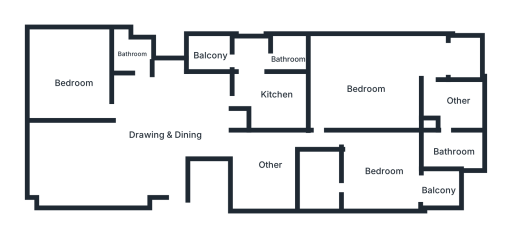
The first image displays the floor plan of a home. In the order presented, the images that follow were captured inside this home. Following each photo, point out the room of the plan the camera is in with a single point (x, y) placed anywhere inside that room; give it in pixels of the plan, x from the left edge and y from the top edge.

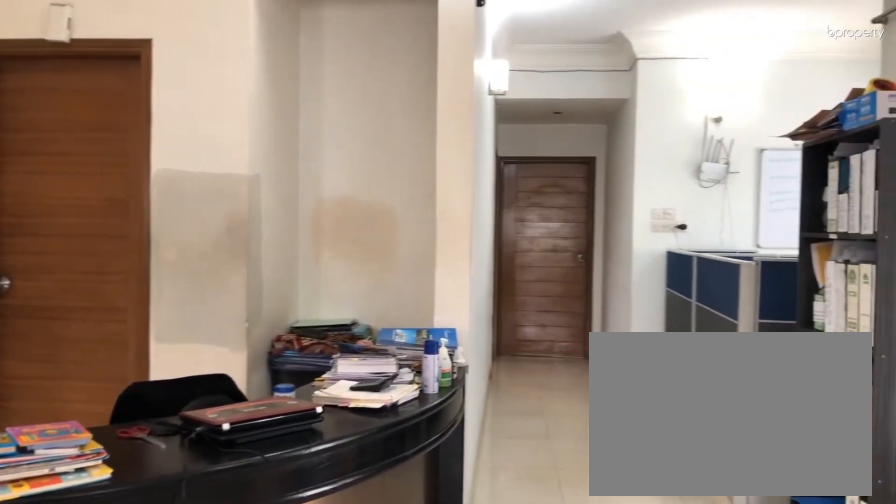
(170, 144)
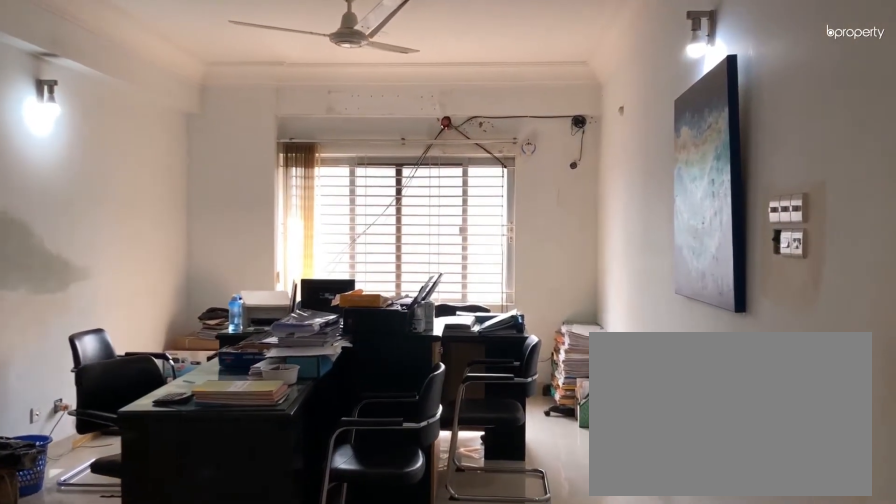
(170, 136)
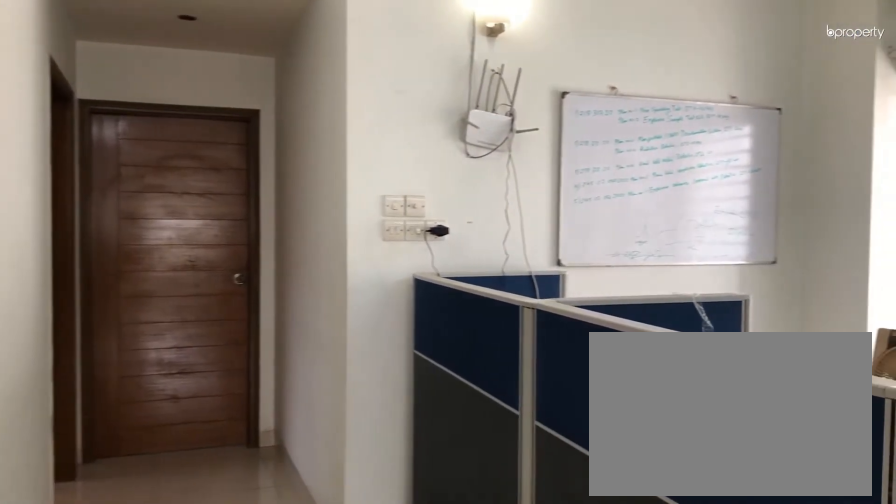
(256, 145)
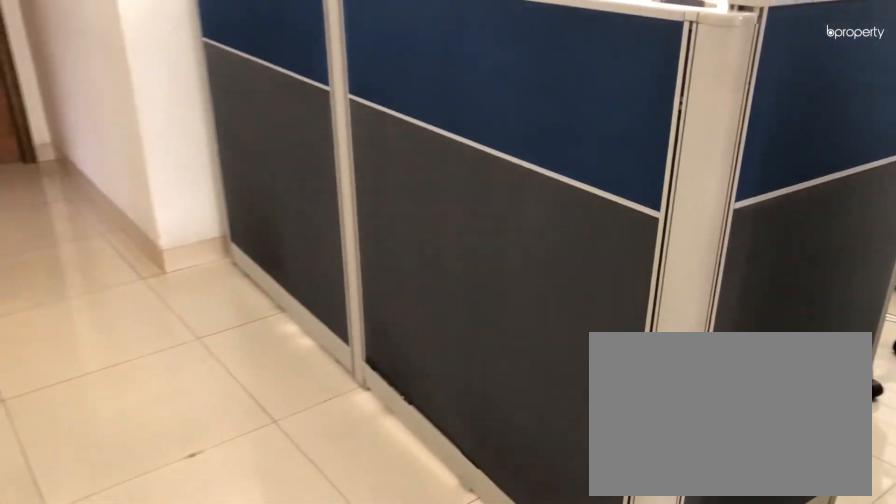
(256, 146)
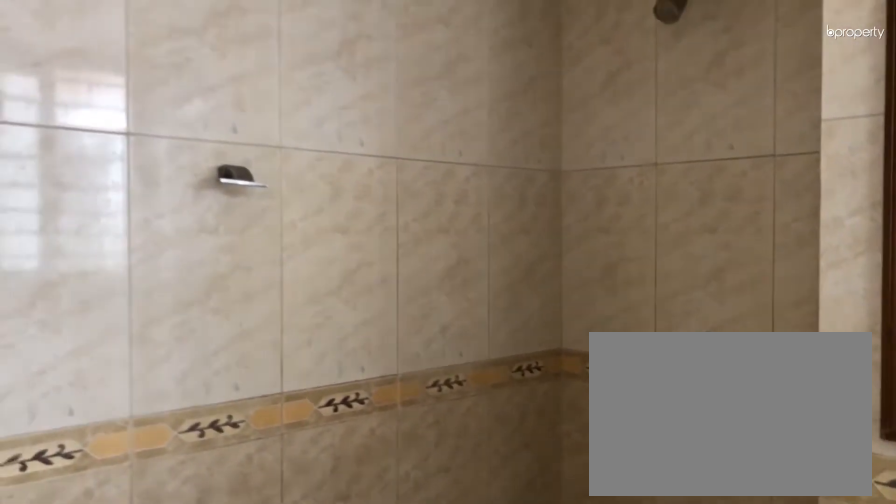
(129, 56)
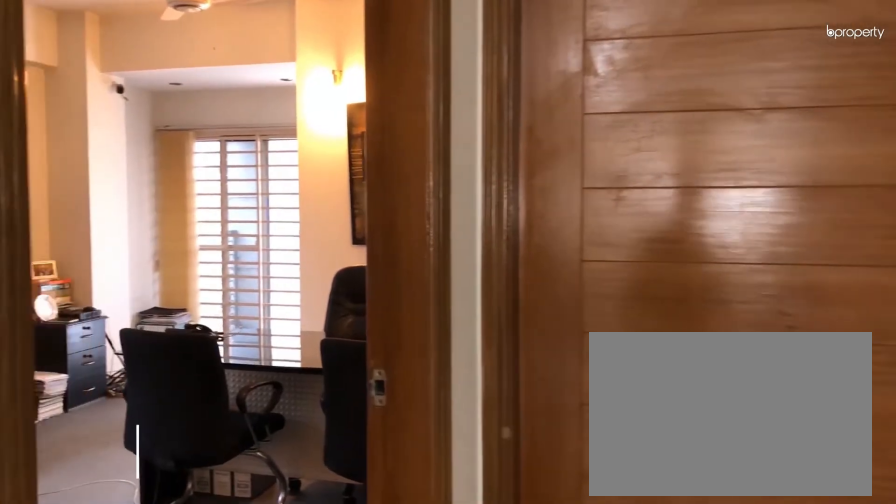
(325, 113)
